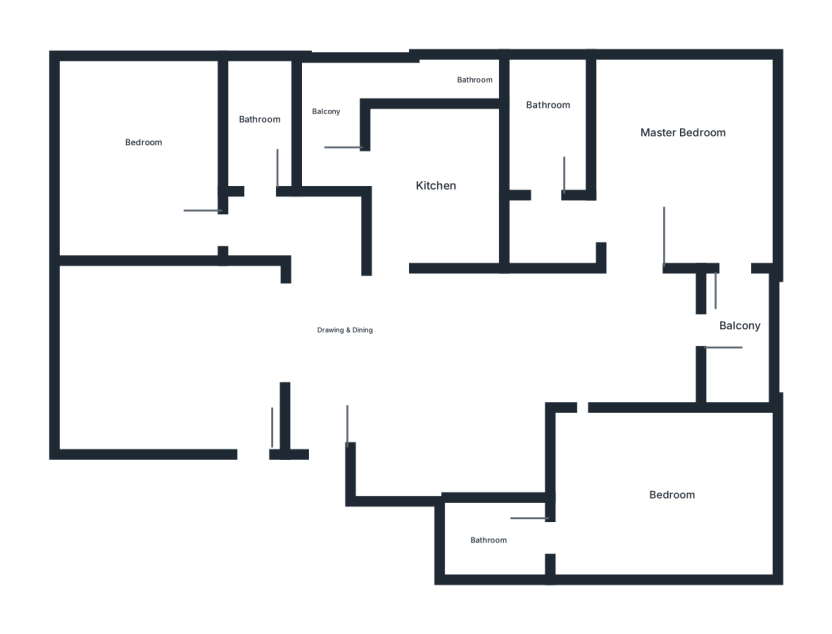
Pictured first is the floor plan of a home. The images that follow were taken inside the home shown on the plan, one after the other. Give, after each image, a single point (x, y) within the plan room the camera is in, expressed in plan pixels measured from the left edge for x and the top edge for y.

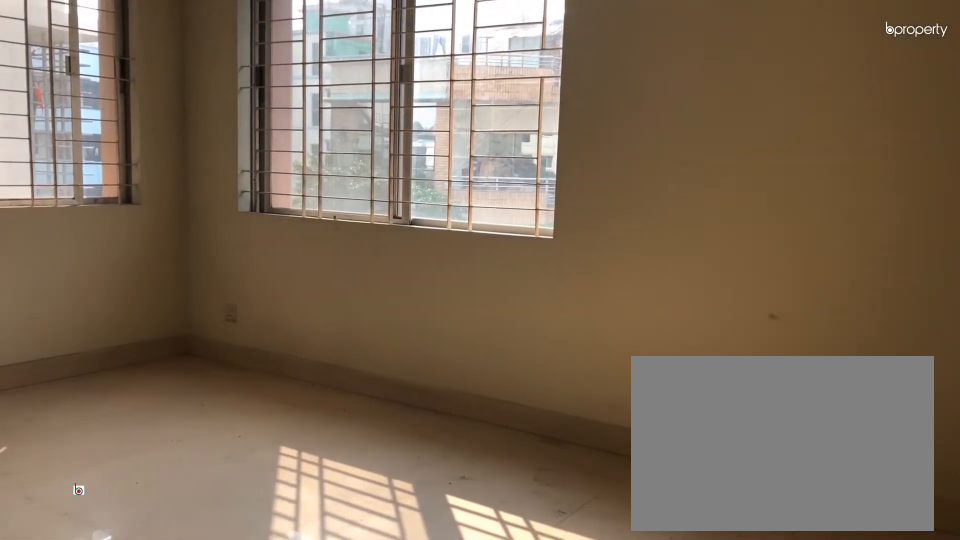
(664, 152)
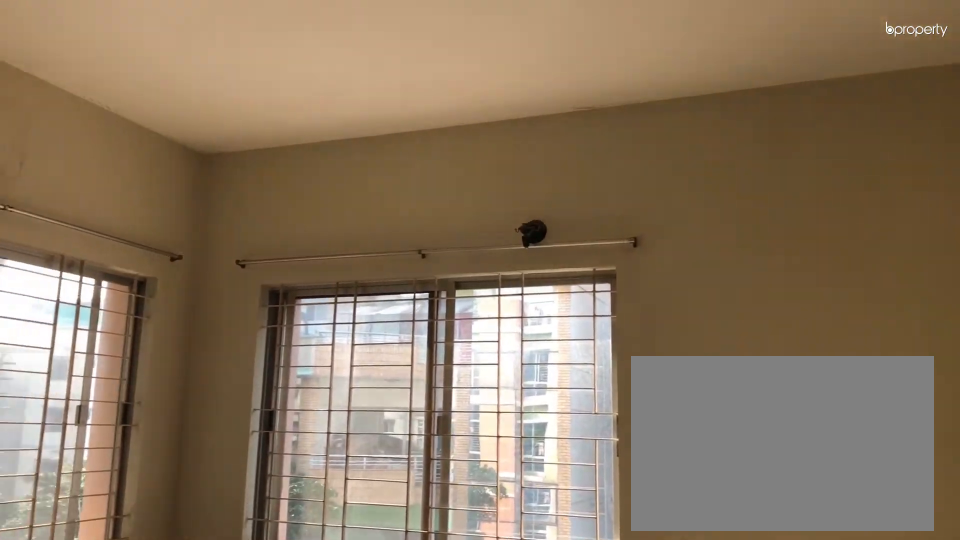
(664, 152)
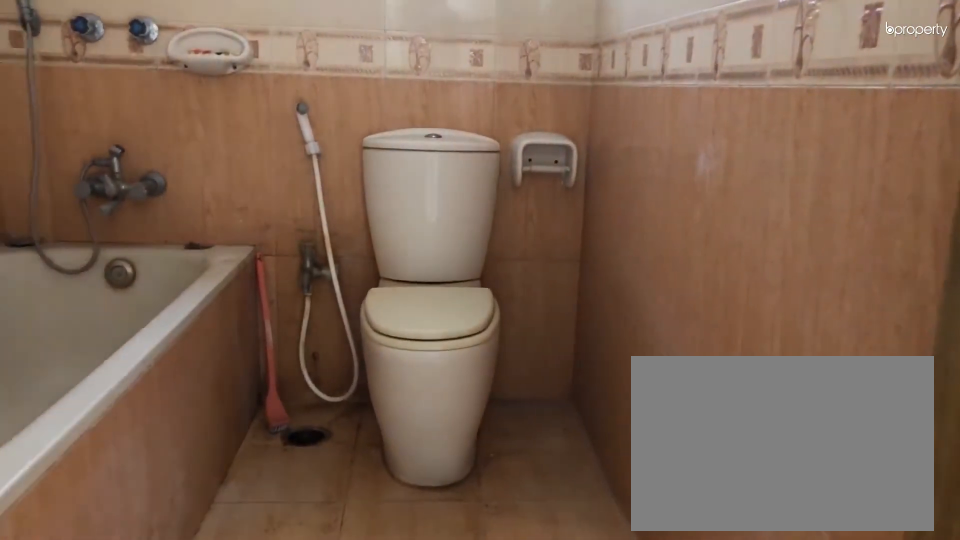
(550, 137)
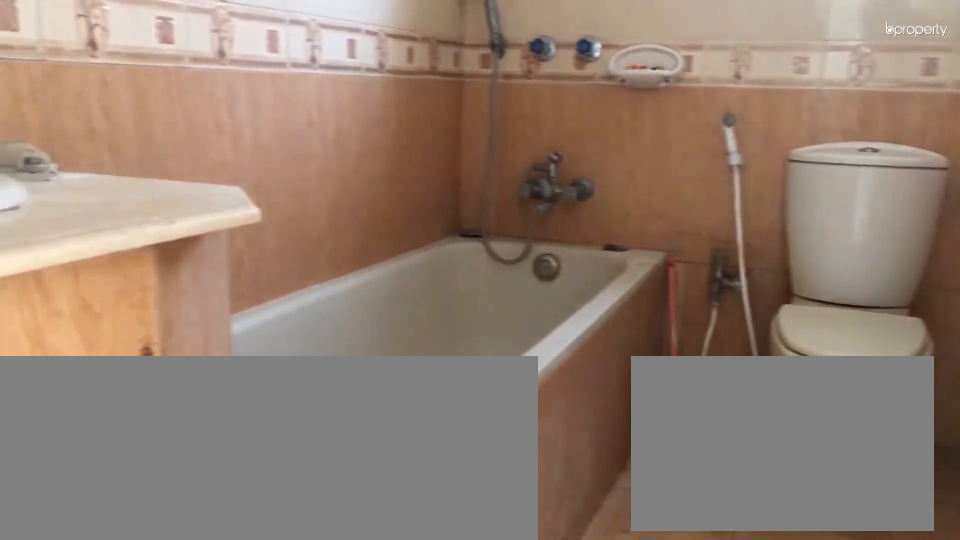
(550, 137)
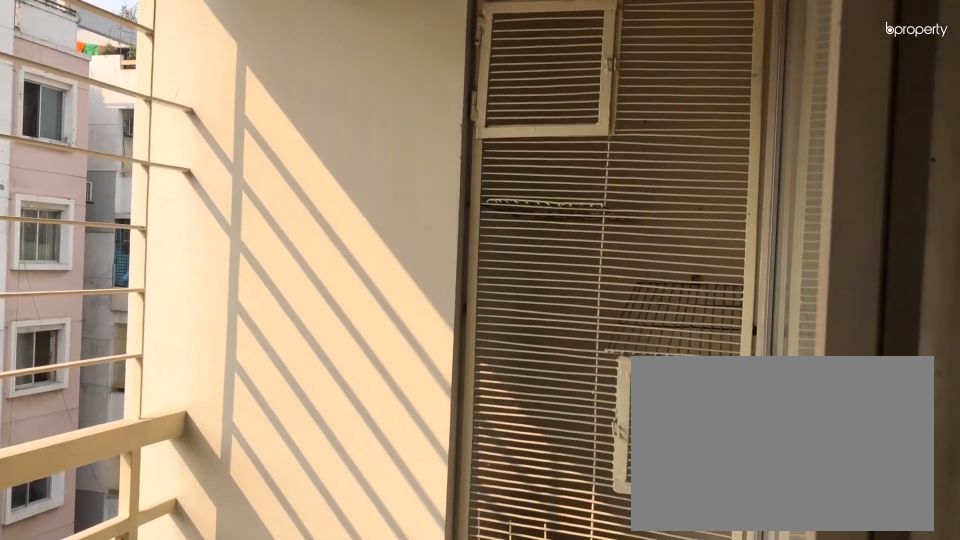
(735, 328)
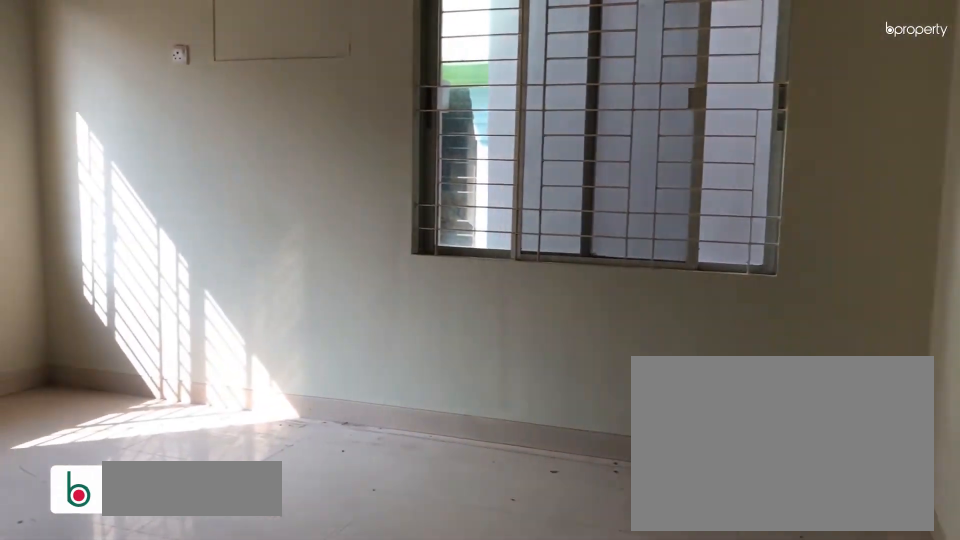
(610, 442)
